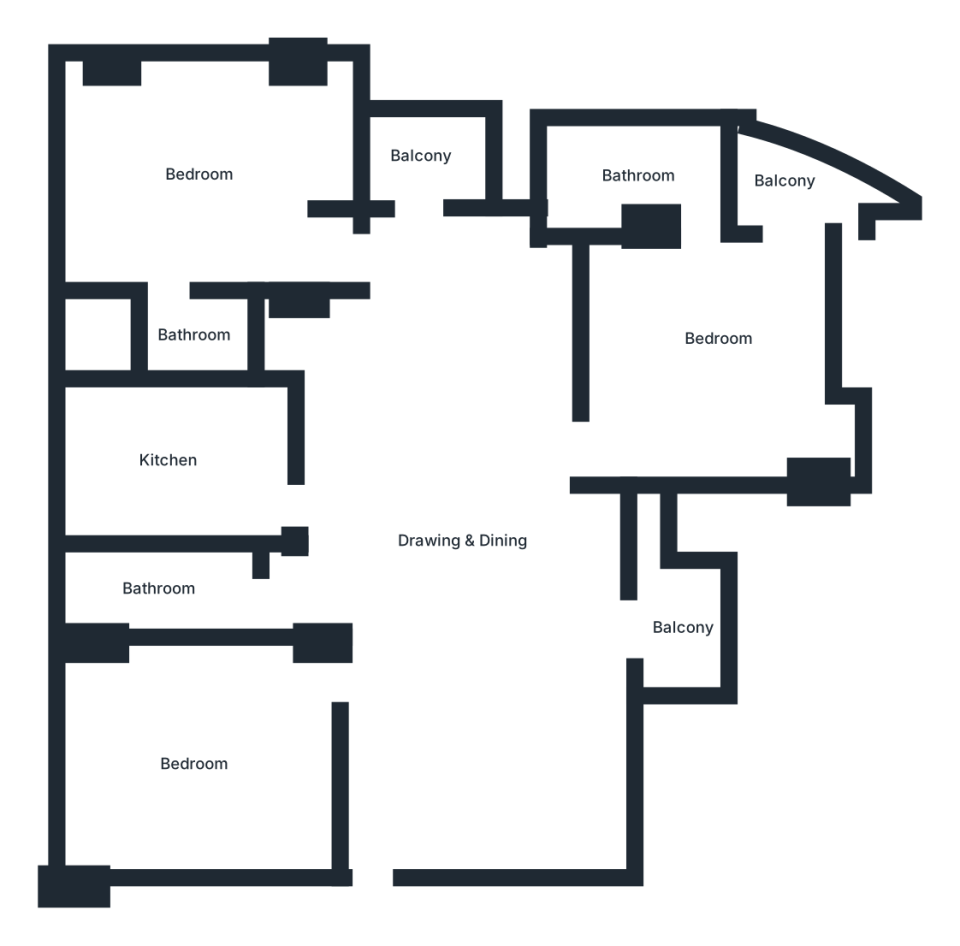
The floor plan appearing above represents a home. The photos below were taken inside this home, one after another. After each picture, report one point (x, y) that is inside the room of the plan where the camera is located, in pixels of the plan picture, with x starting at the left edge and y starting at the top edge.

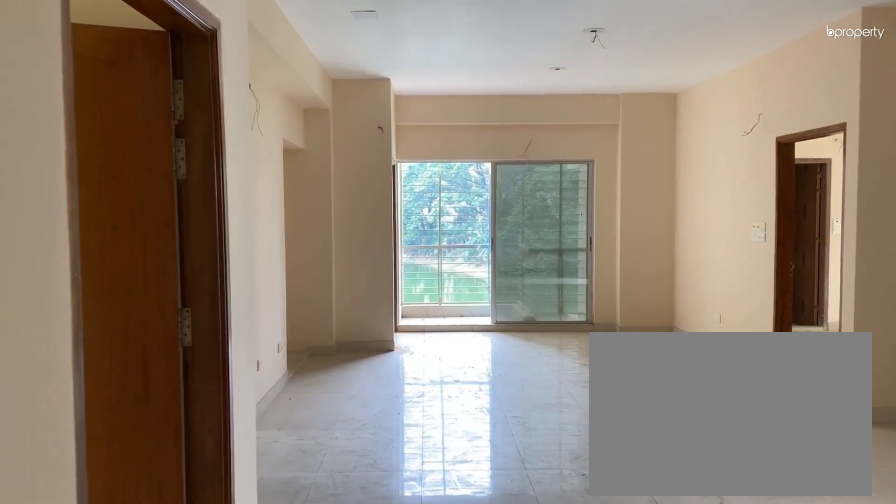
(397, 845)
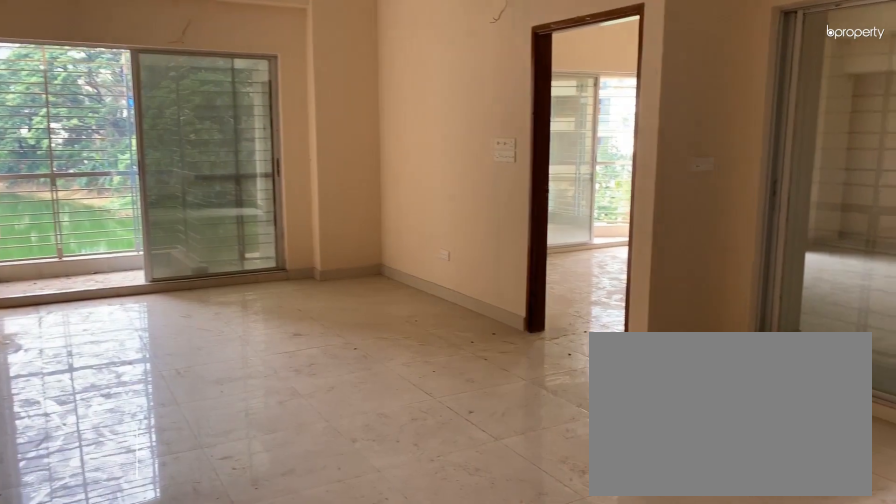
(469, 483)
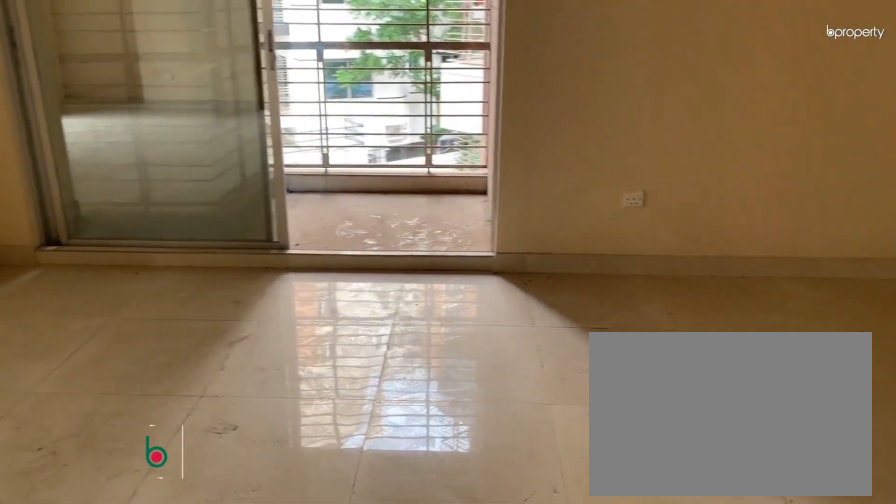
(496, 676)
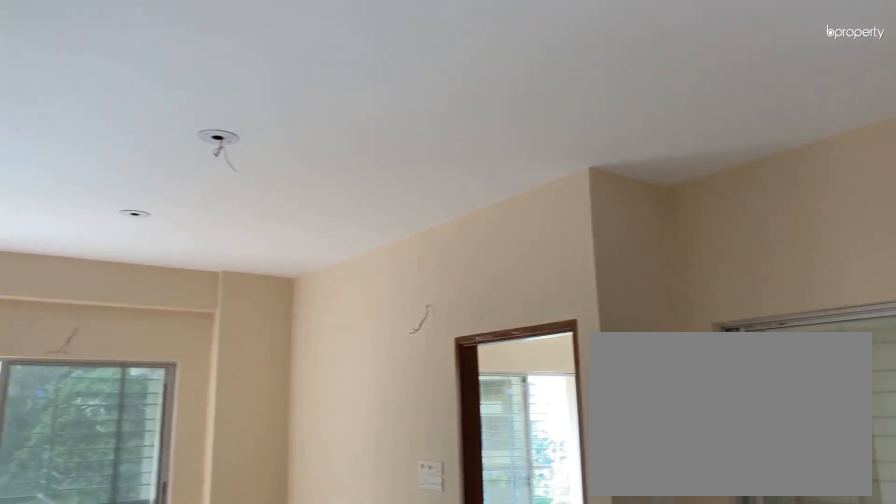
(496, 676)
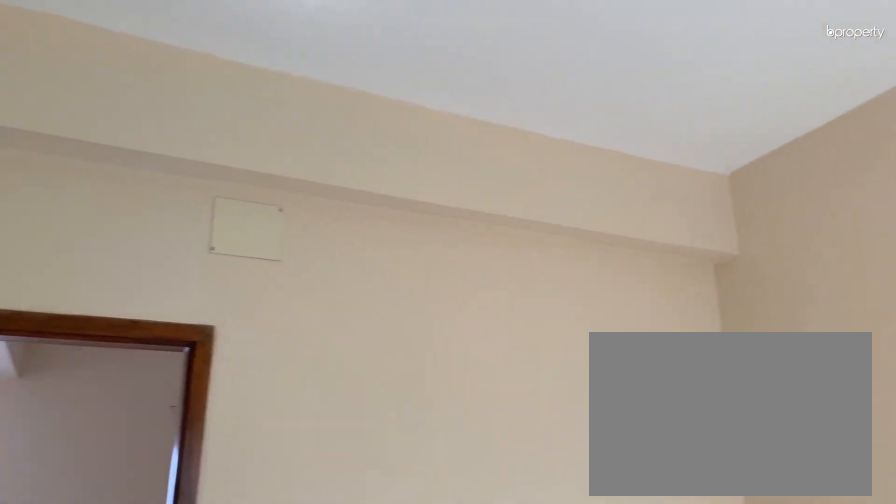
(194, 777)
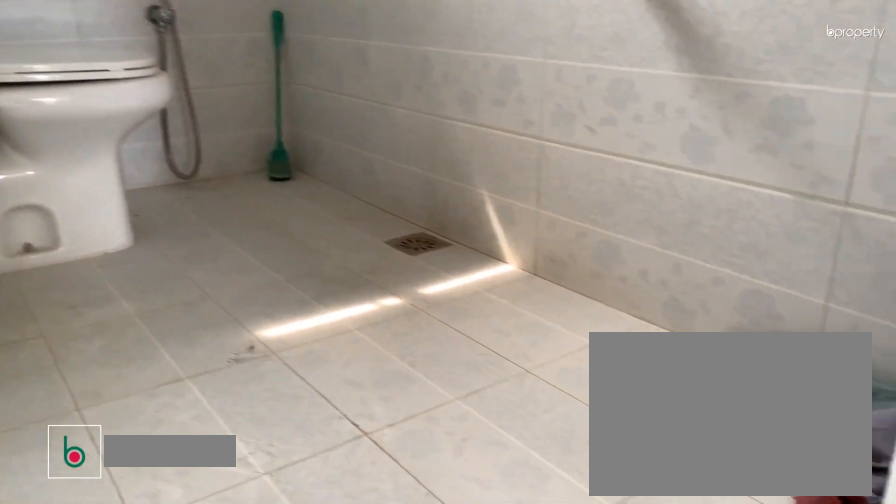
(160, 598)
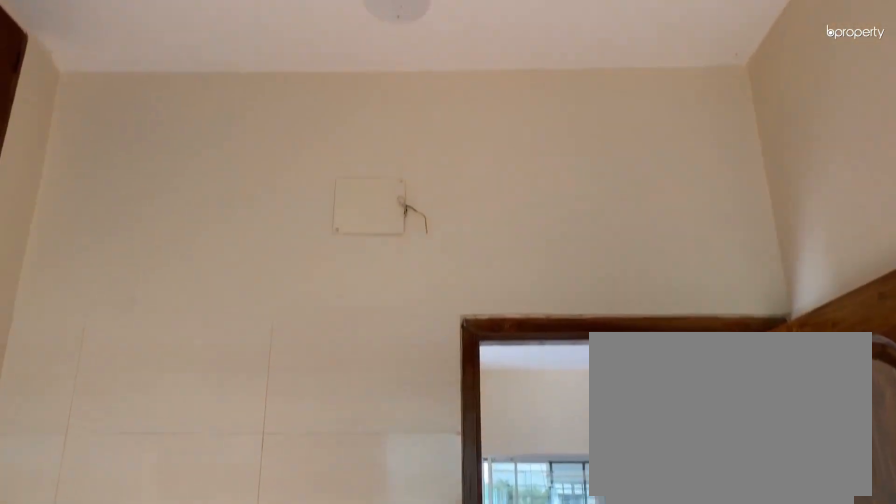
(176, 464)
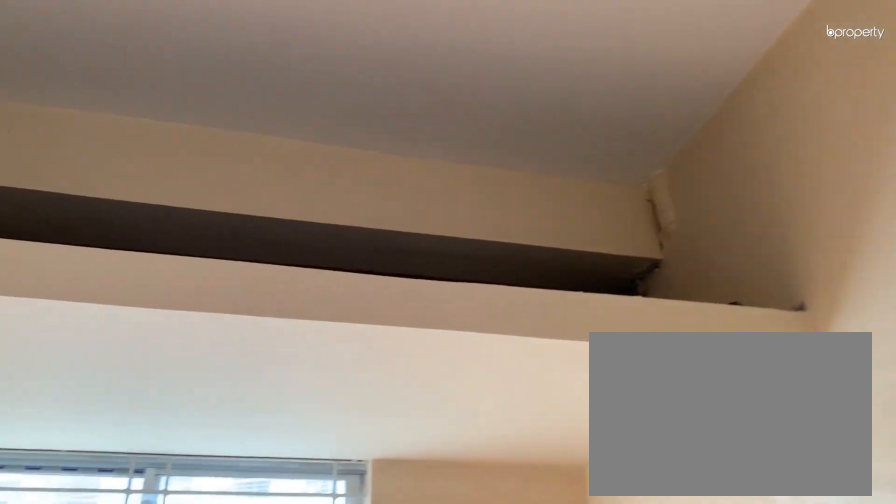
(176, 464)
